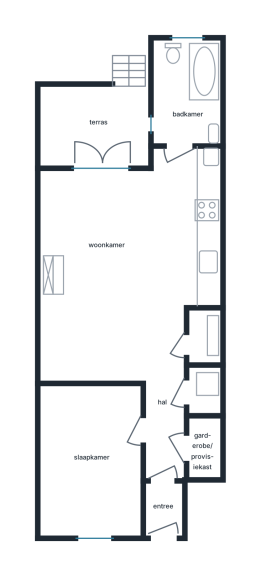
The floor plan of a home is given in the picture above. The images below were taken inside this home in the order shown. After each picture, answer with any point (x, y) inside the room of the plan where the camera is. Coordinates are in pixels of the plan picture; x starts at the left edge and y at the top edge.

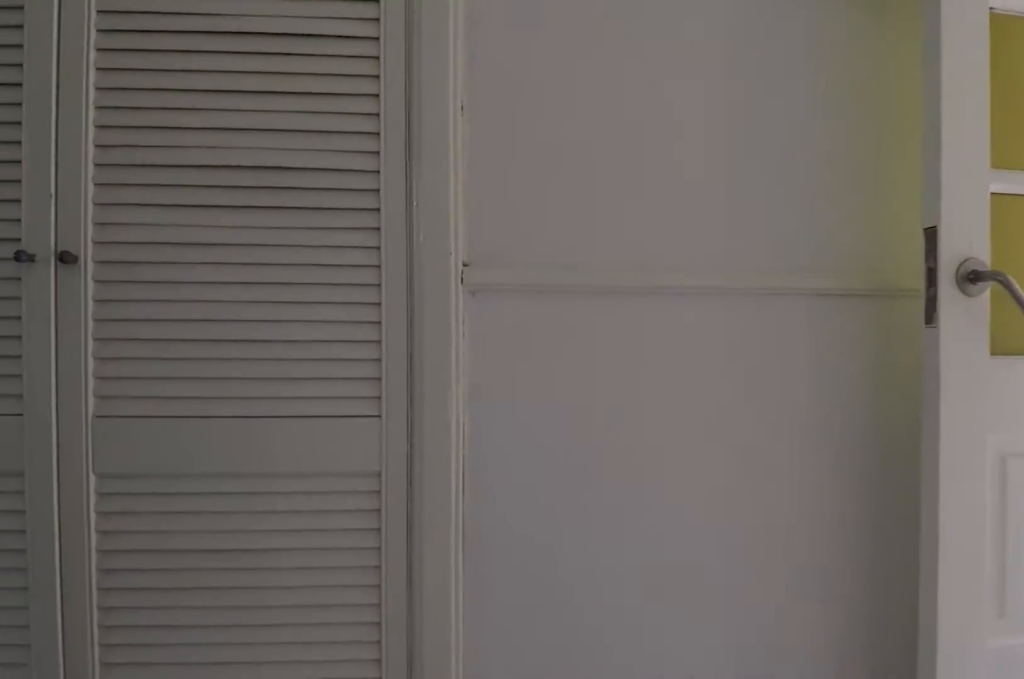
(164, 457)
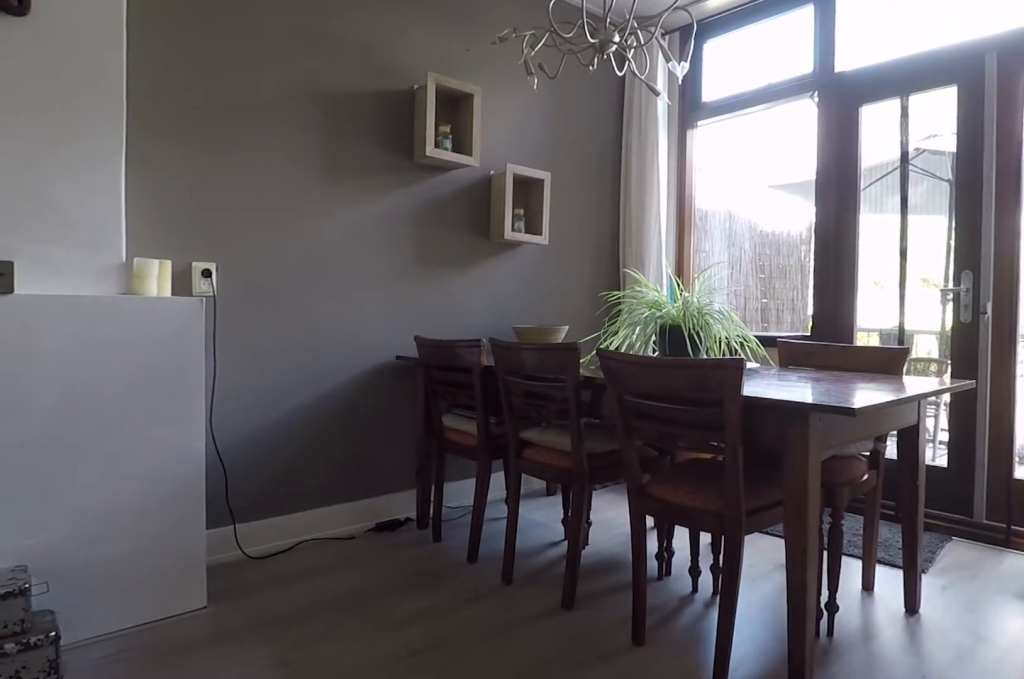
(112, 345)
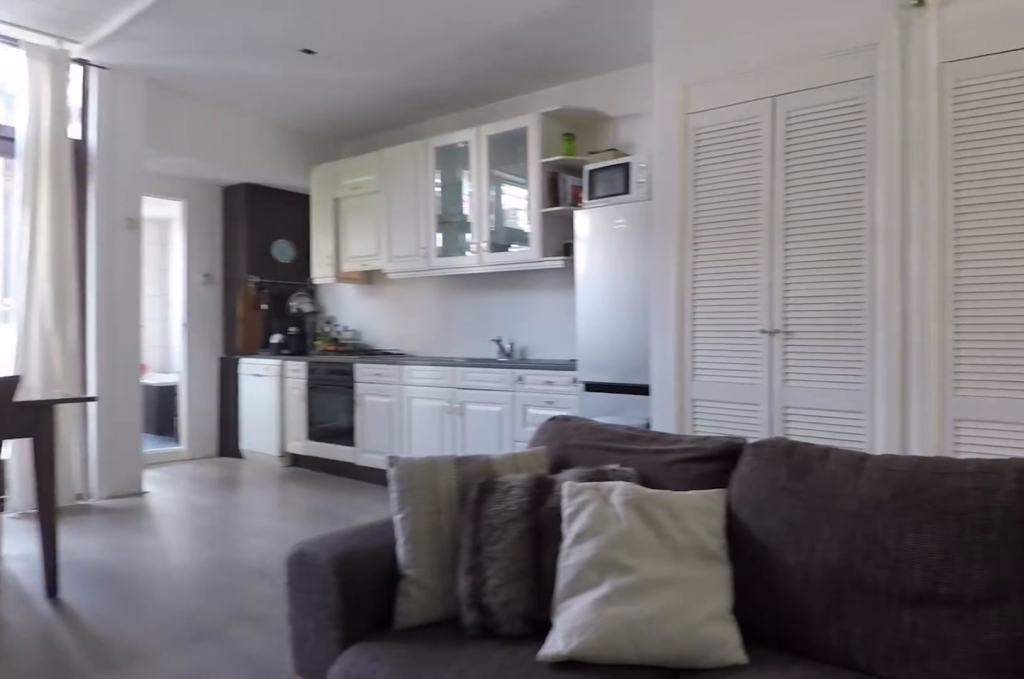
(112, 345)
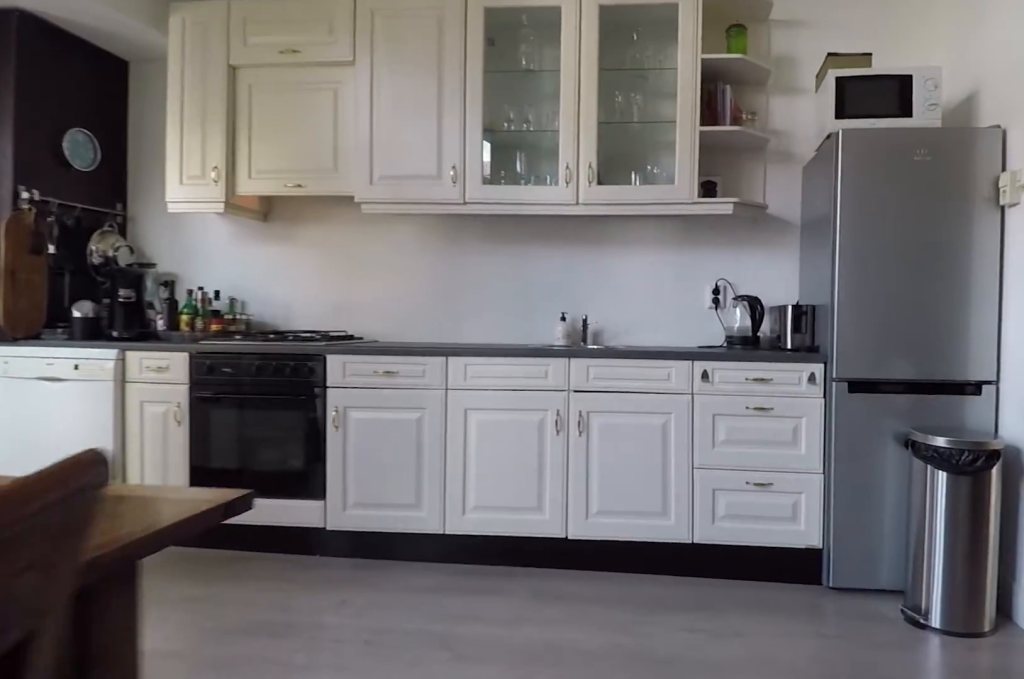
(136, 234)
